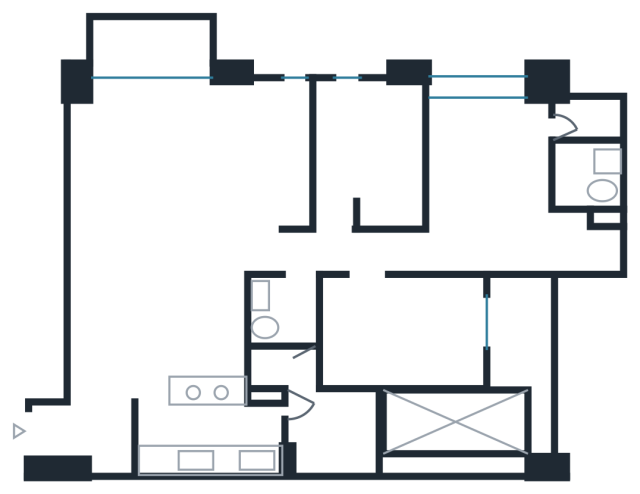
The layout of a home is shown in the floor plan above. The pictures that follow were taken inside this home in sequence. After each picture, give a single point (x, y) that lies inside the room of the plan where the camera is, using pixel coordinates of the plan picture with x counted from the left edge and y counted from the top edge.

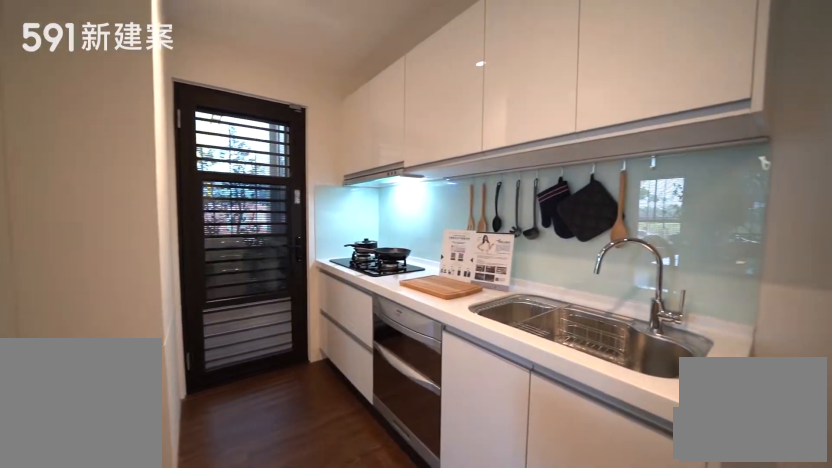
(213, 440)
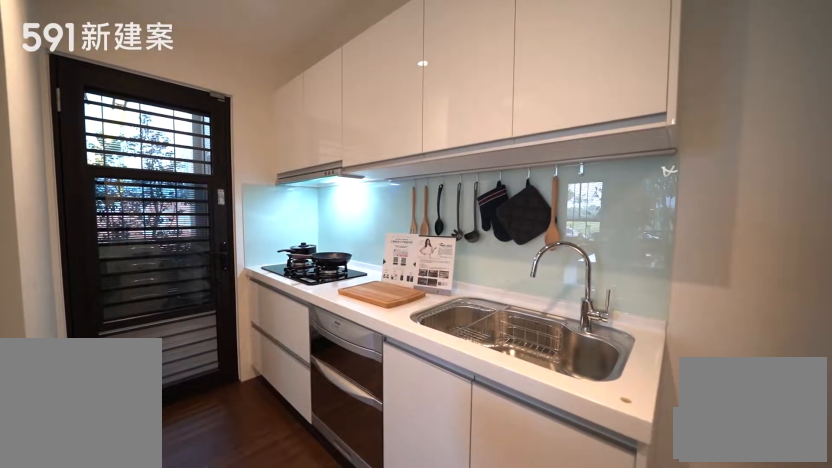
(213, 440)
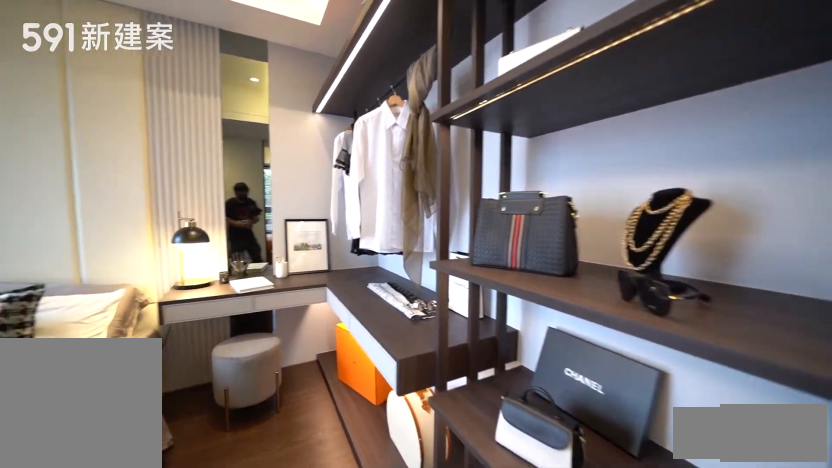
(401, 330)
